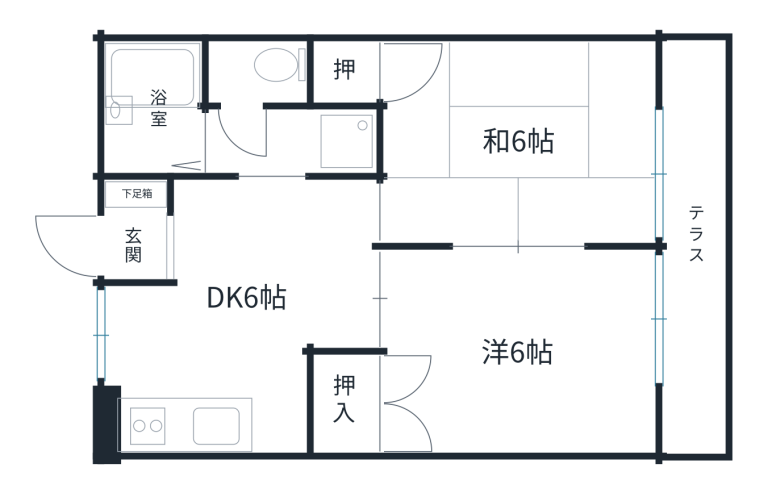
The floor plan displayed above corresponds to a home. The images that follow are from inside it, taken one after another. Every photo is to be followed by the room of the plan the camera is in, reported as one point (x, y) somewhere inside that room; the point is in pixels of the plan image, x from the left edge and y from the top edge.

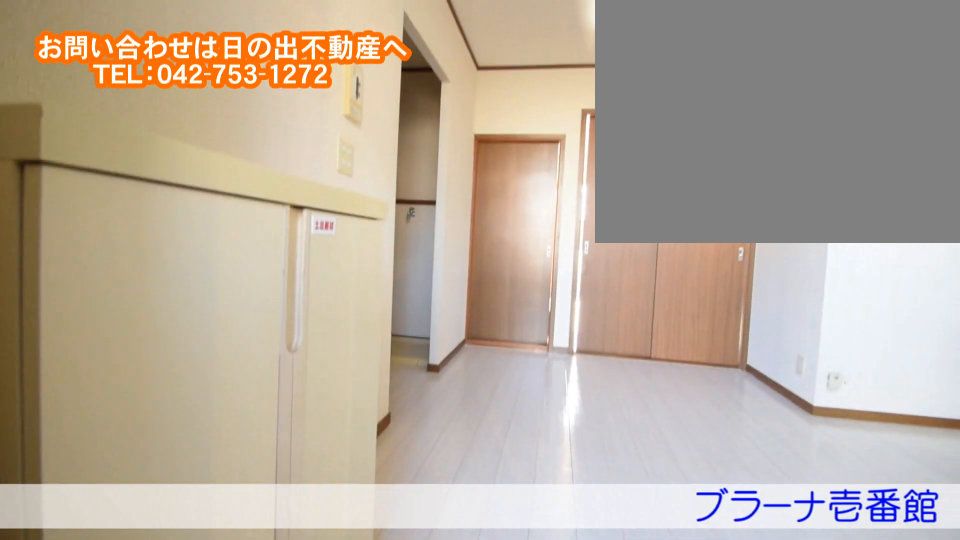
(167, 244)
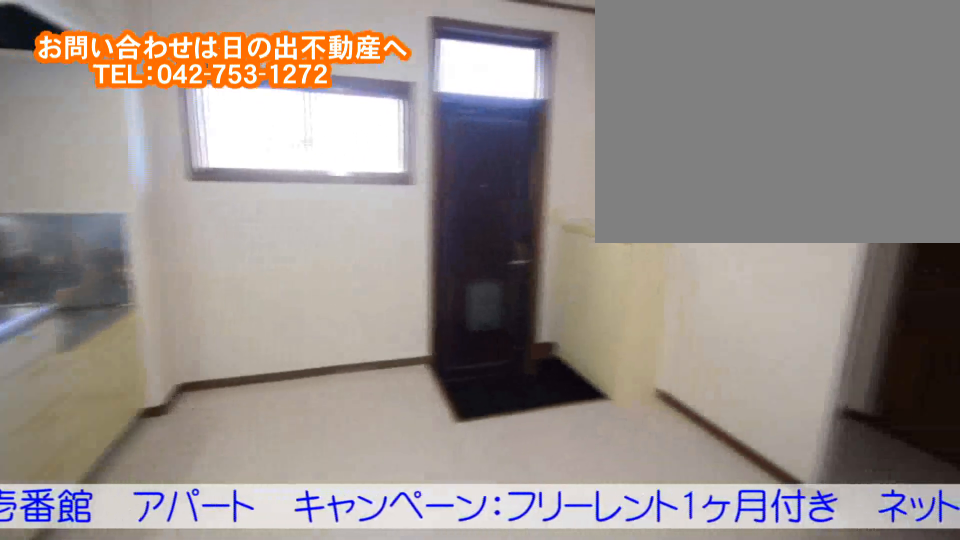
(252, 329)
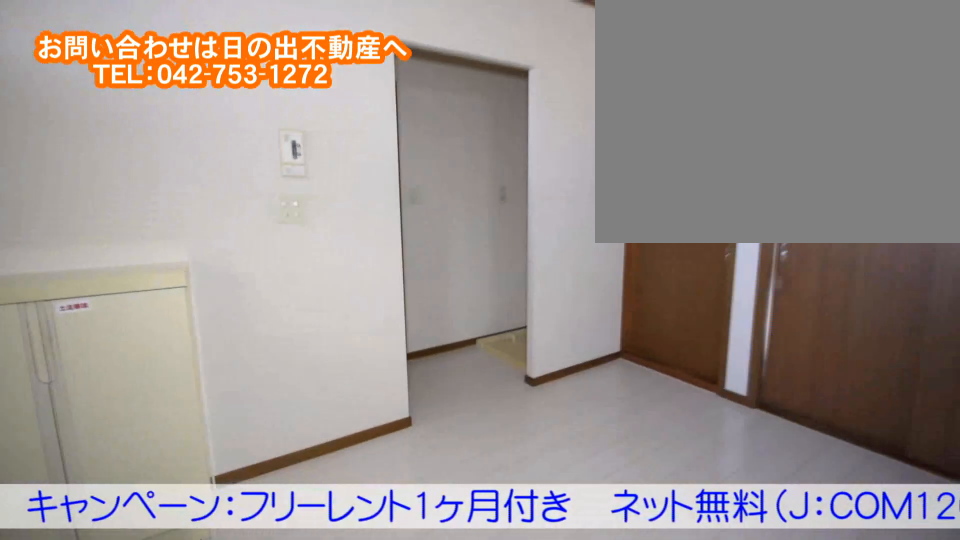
(251, 329)
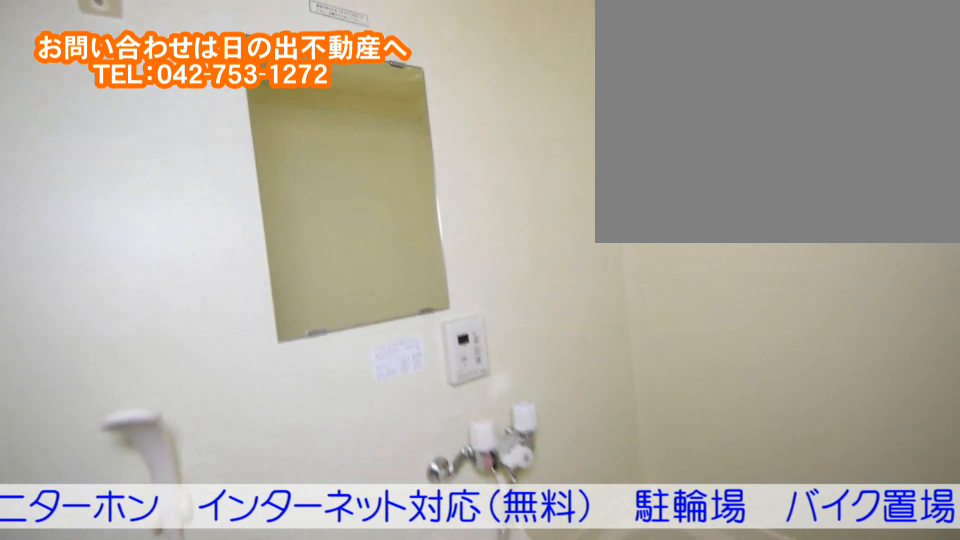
(155, 126)
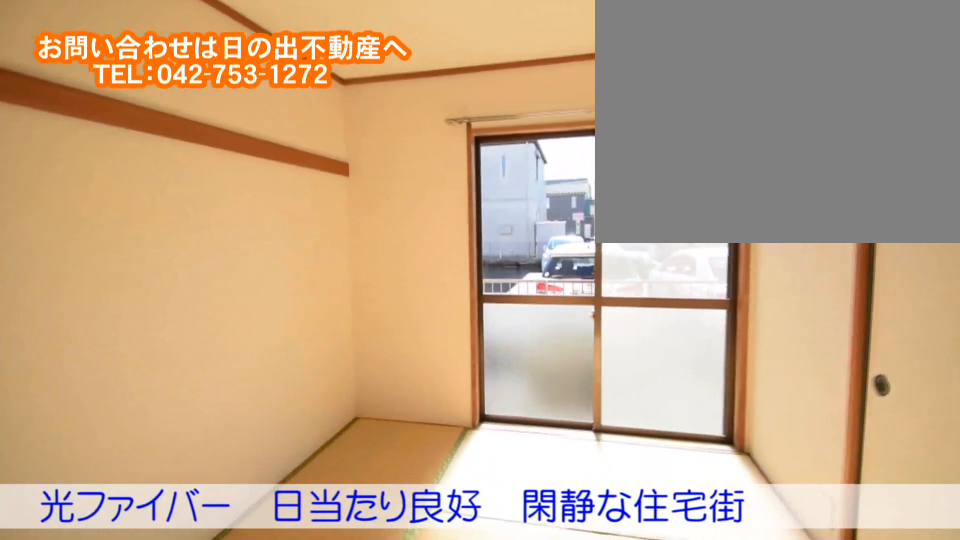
(585, 141)
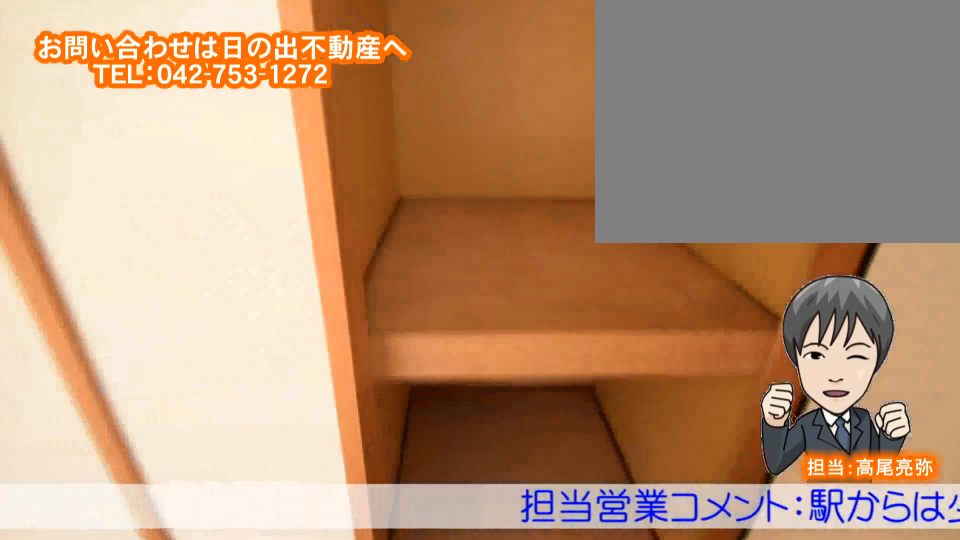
(584, 140)
